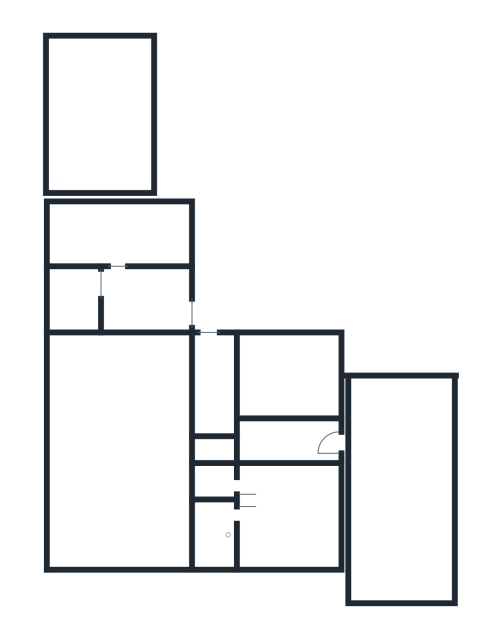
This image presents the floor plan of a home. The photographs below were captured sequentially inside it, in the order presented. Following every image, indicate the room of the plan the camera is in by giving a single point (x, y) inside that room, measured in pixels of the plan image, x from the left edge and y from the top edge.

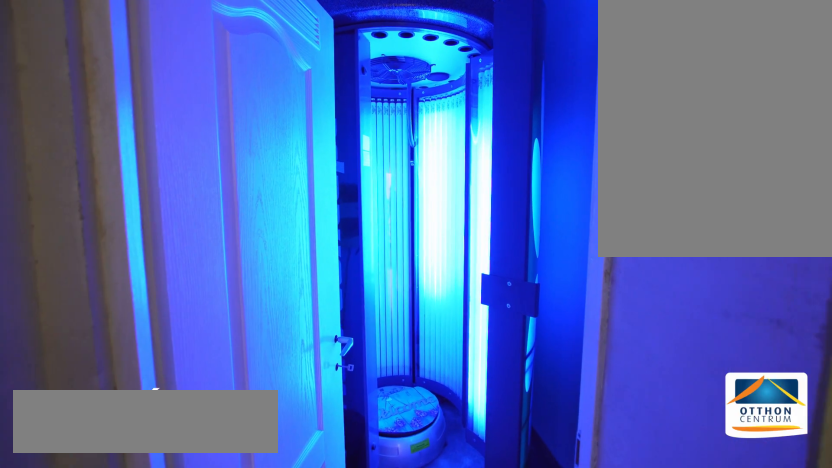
(212, 448)
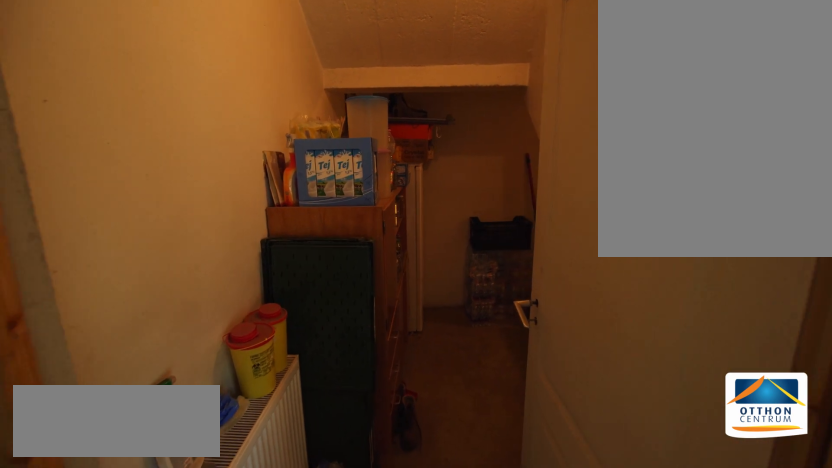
(211, 384)
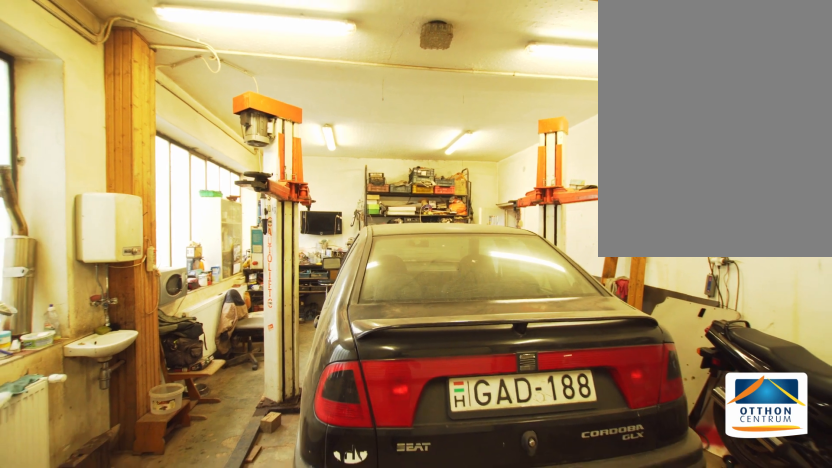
(121, 454)
